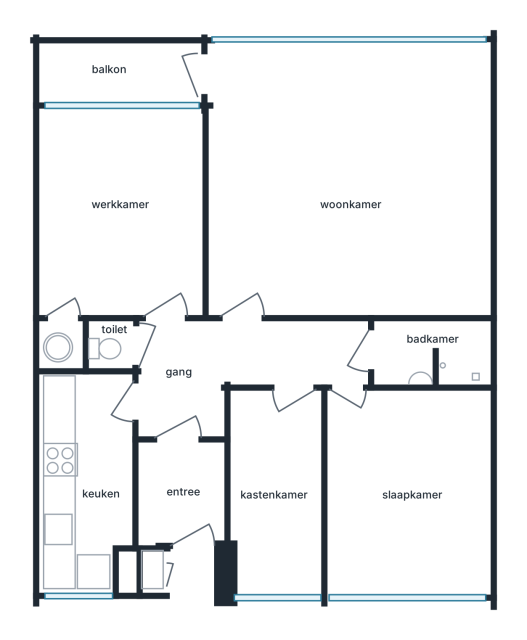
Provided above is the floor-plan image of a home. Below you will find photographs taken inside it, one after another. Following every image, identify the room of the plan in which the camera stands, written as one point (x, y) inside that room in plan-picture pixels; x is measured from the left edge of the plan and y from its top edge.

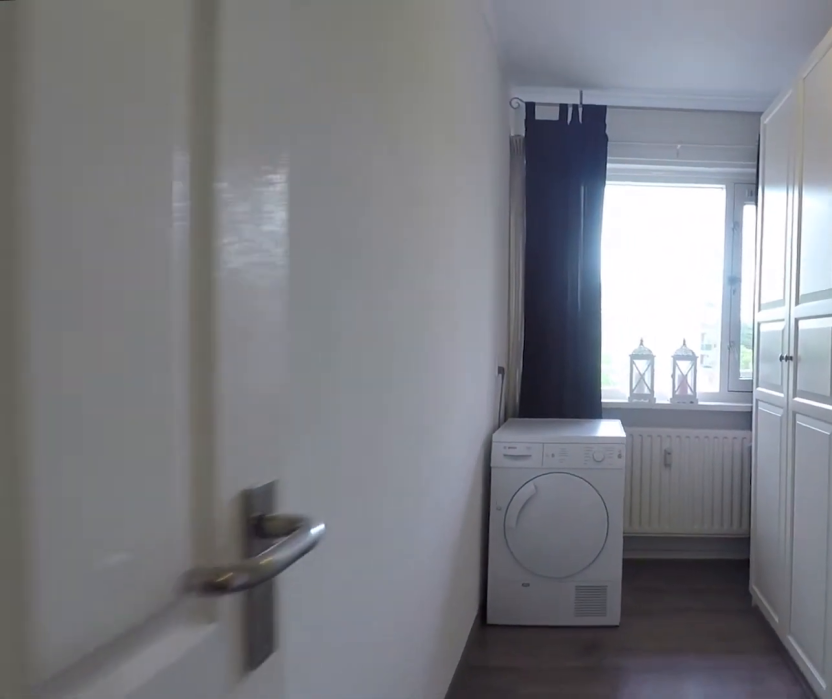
(276, 491)
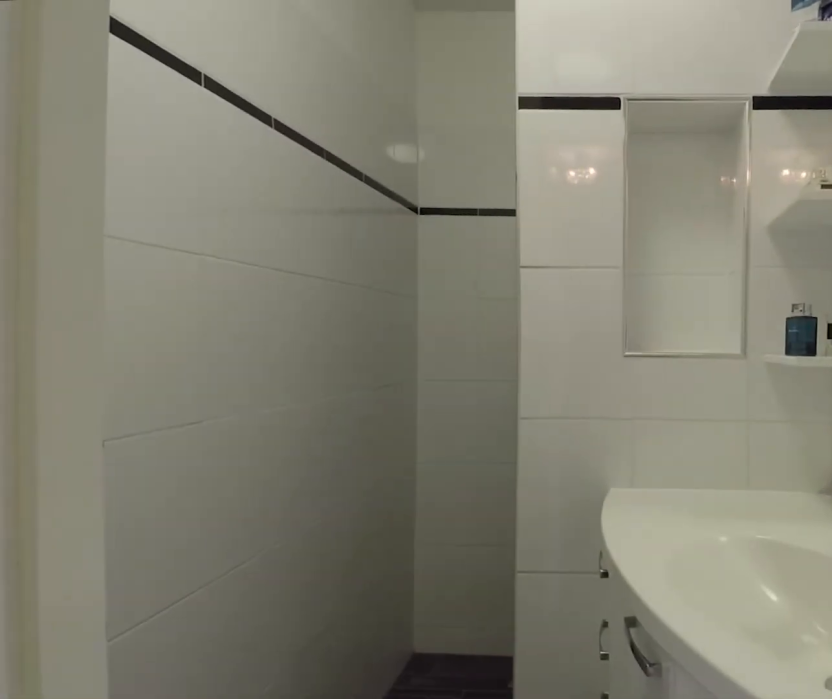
(430, 352)
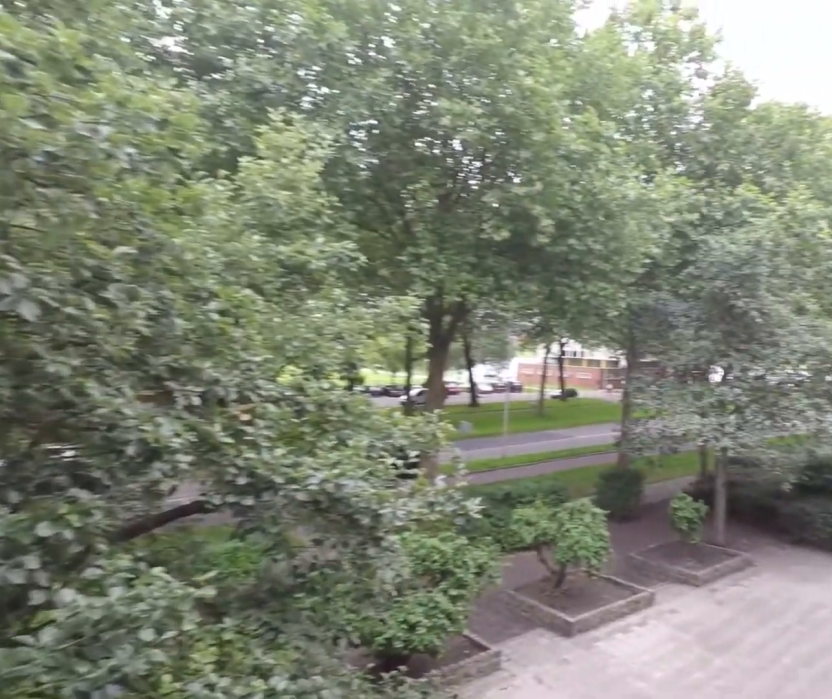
(119, 73)
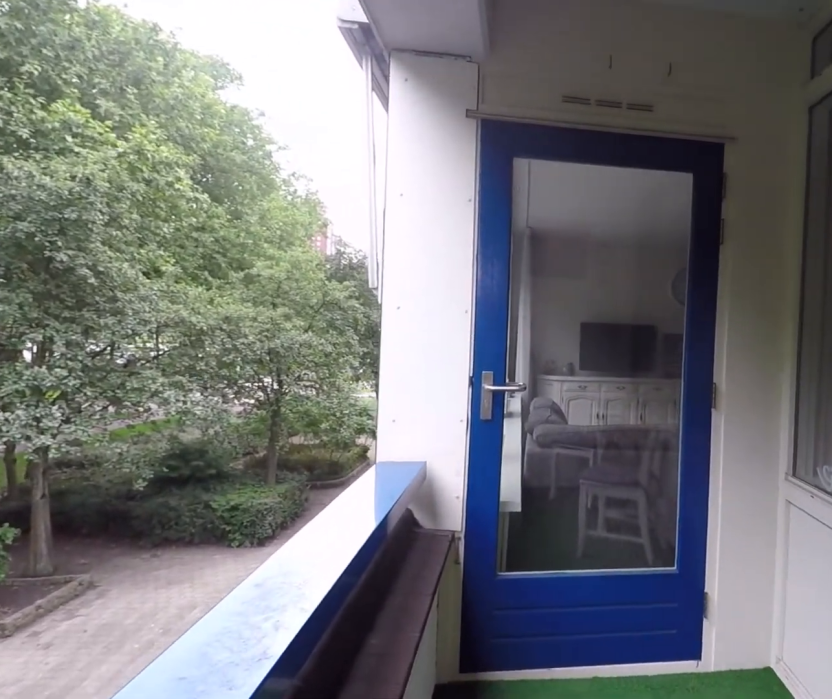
(119, 73)
